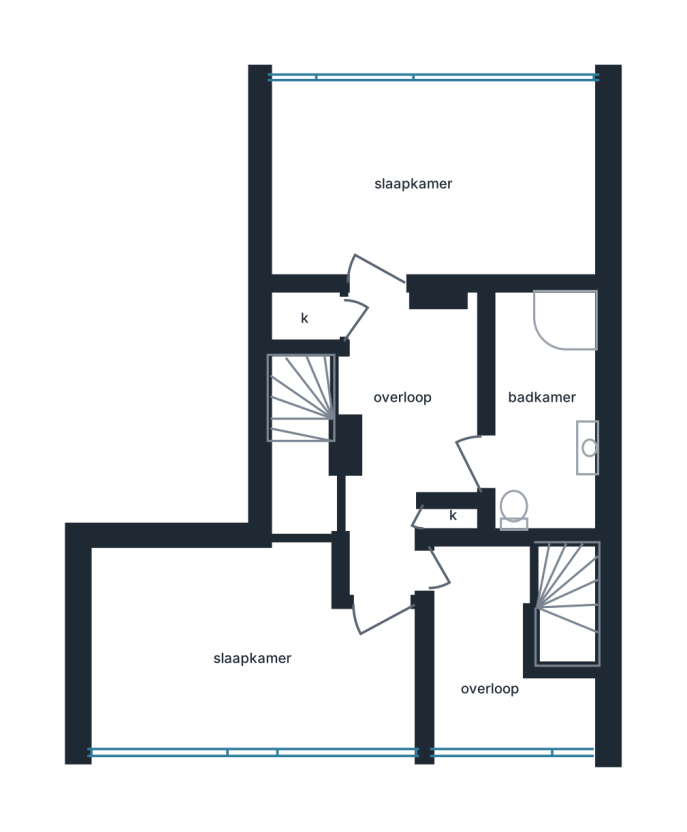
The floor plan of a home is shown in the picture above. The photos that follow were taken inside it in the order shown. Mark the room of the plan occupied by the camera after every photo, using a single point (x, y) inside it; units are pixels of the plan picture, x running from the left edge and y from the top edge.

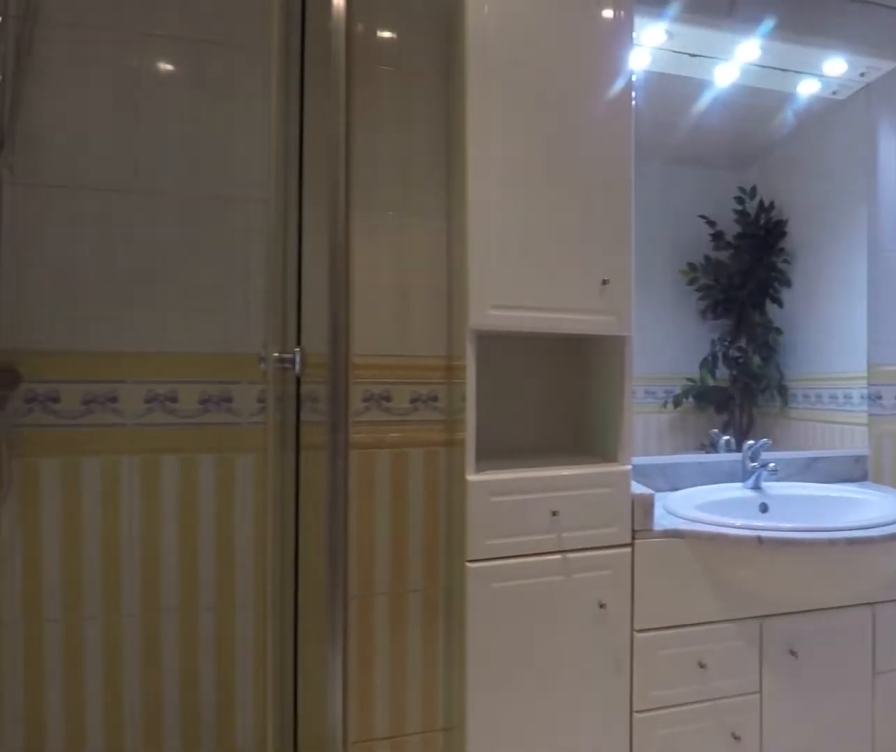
(562, 515)
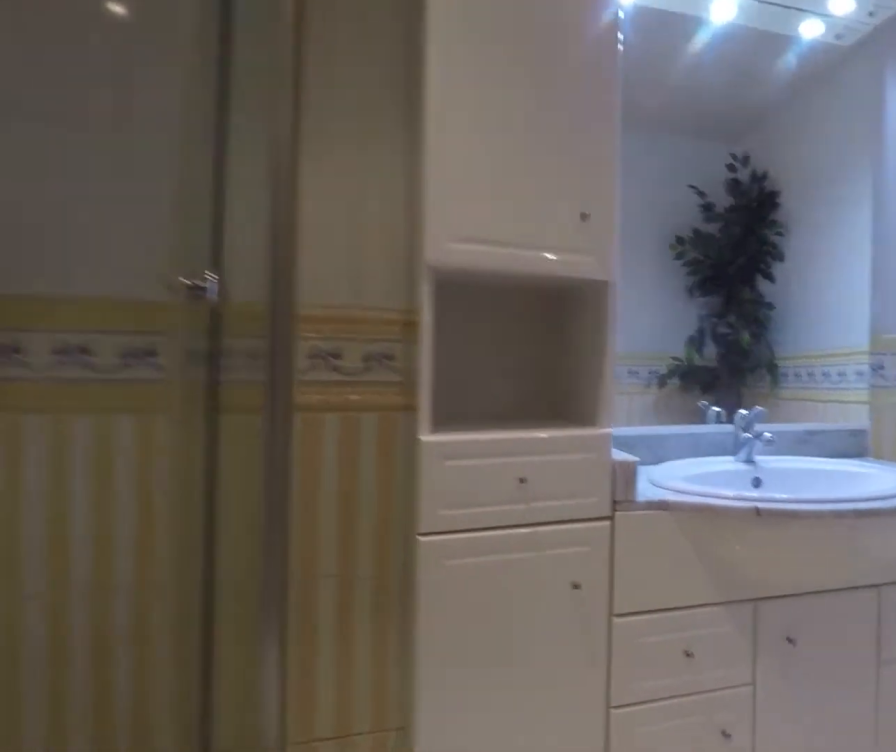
(562, 515)
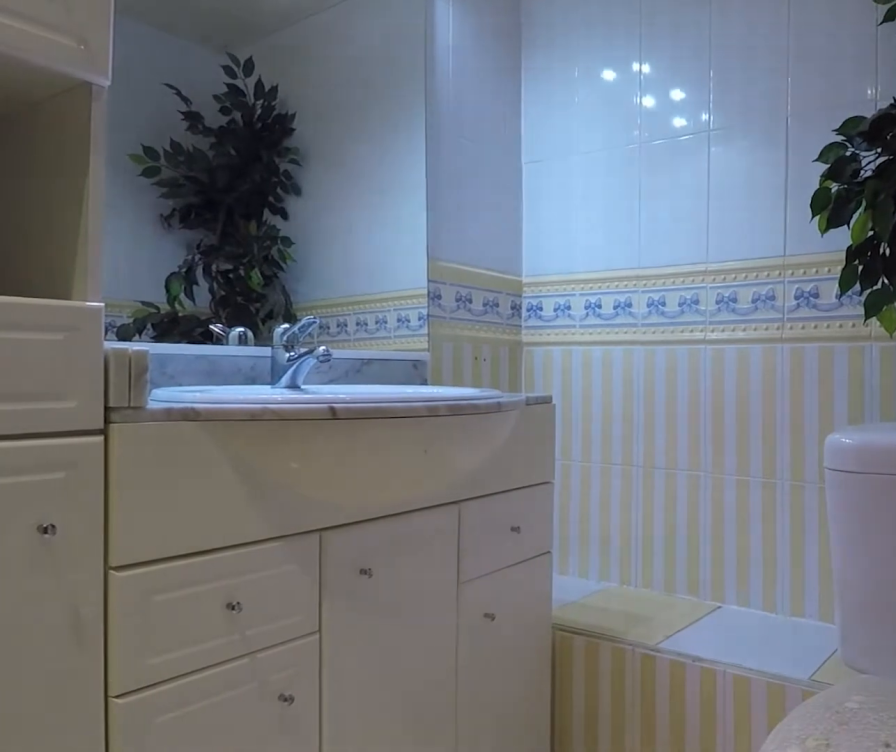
(523, 417)
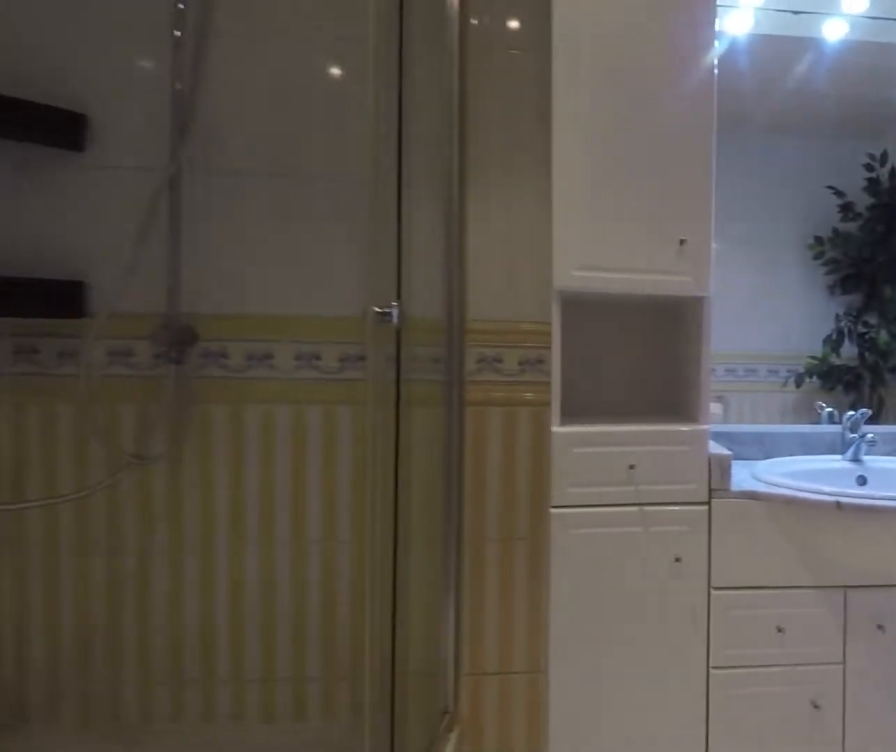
(565, 515)
